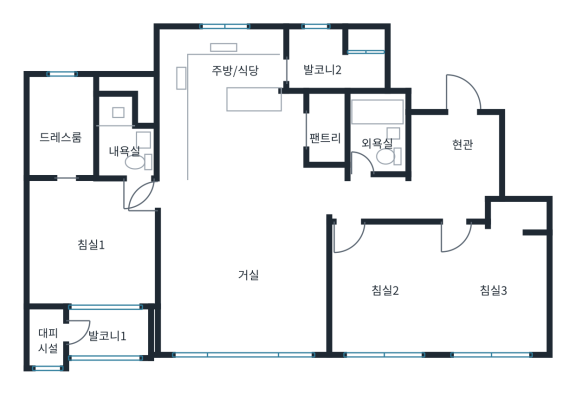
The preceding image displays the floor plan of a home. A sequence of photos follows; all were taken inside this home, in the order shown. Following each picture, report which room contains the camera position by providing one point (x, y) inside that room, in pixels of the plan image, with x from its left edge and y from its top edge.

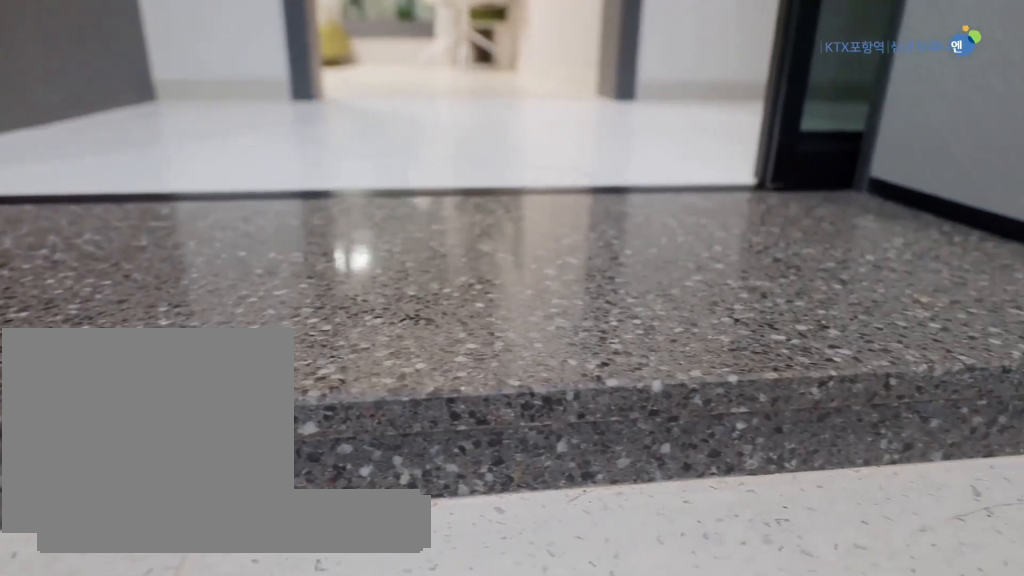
(455, 149)
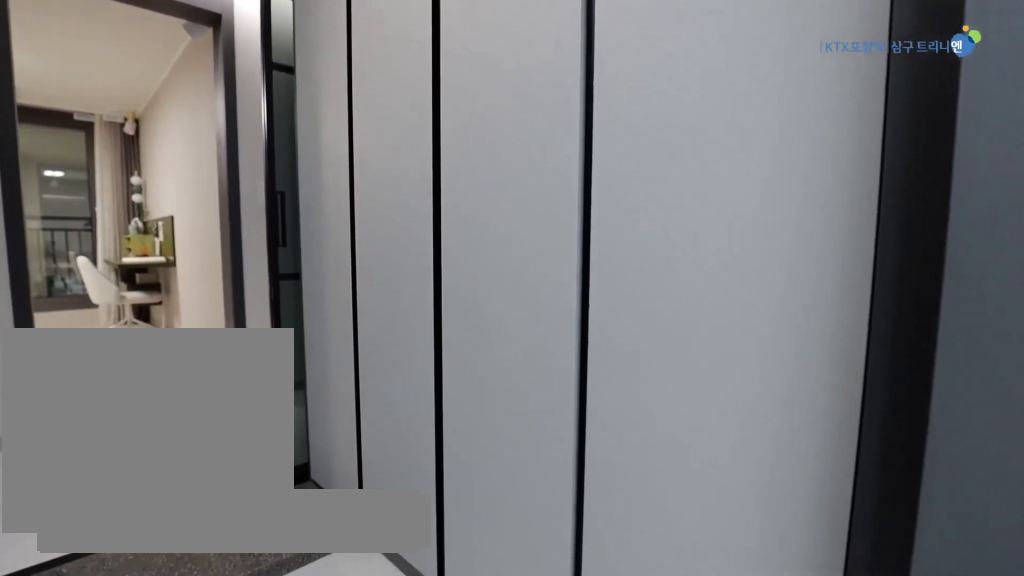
(453, 148)
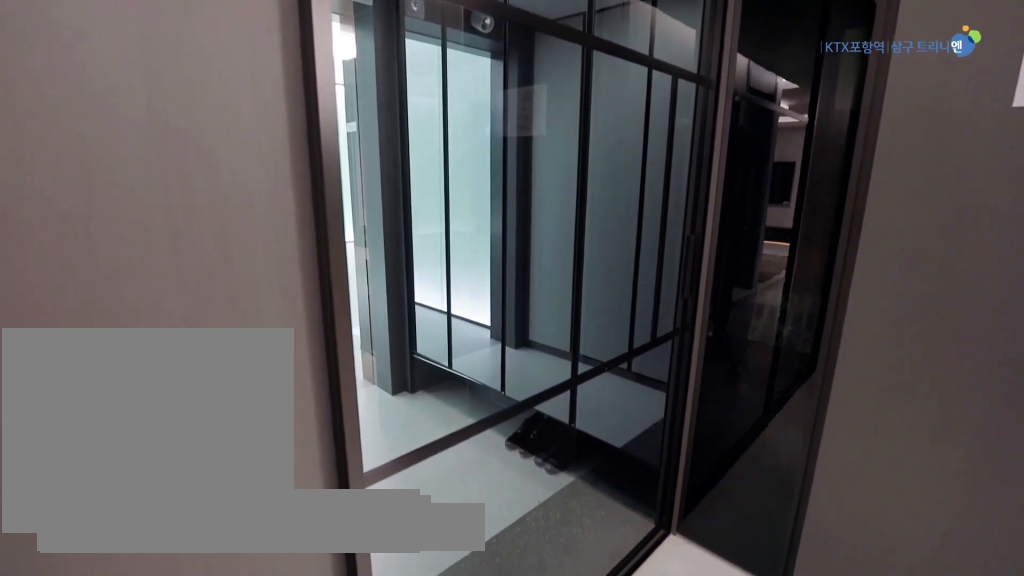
(452, 149)
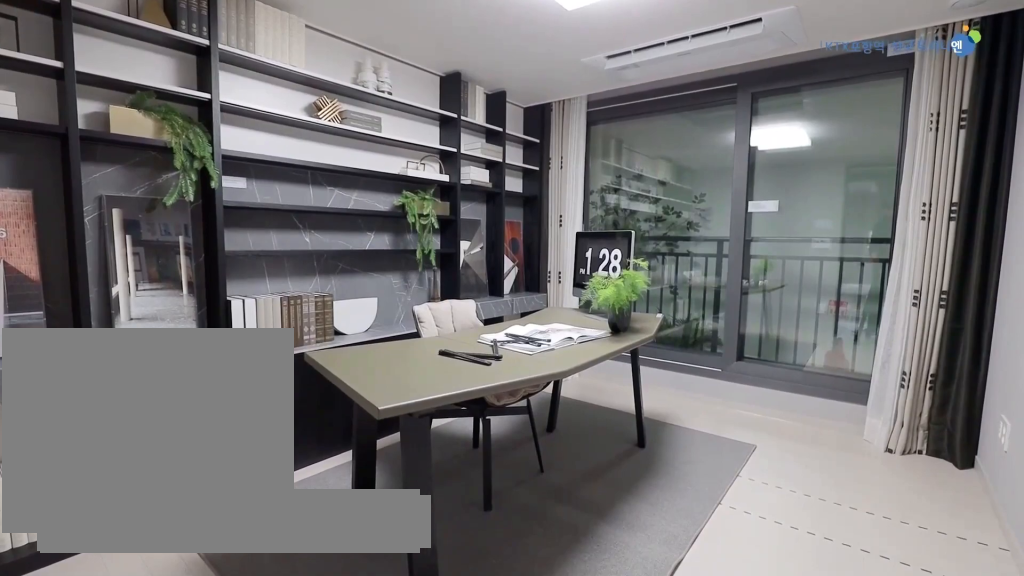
(386, 286)
